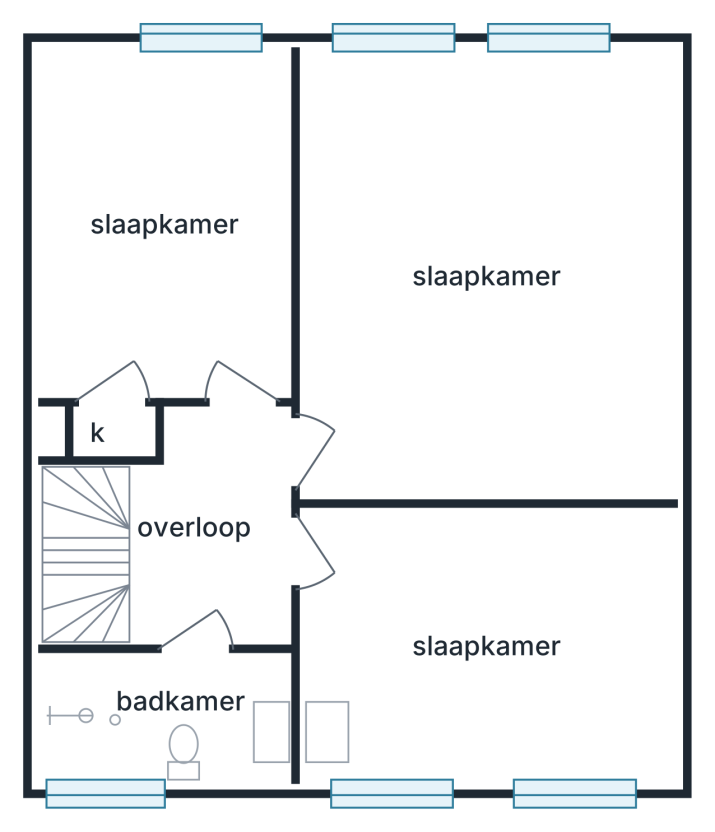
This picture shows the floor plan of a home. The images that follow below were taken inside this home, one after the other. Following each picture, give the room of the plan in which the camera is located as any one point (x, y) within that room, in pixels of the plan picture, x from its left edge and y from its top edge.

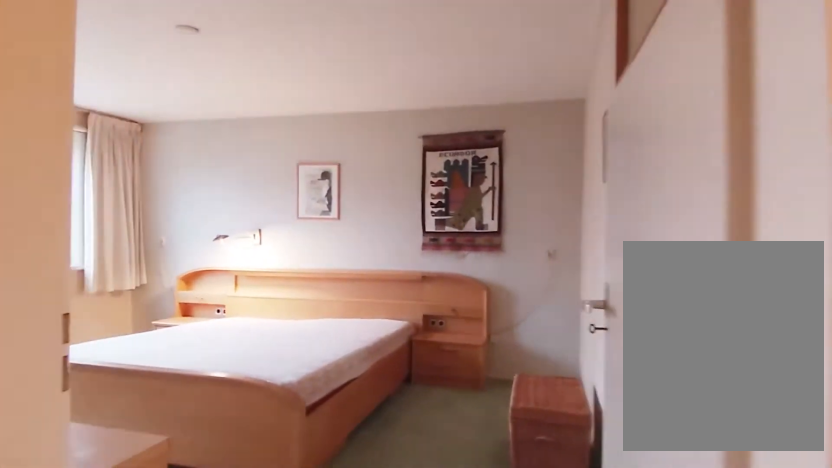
(489, 275)
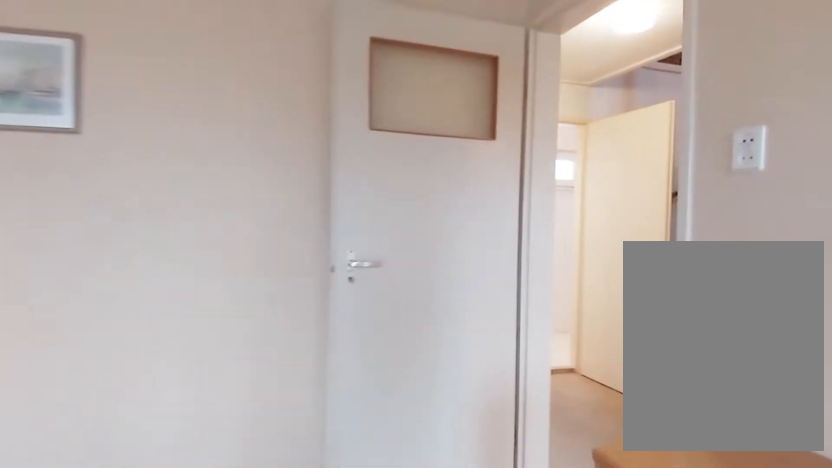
(489, 275)
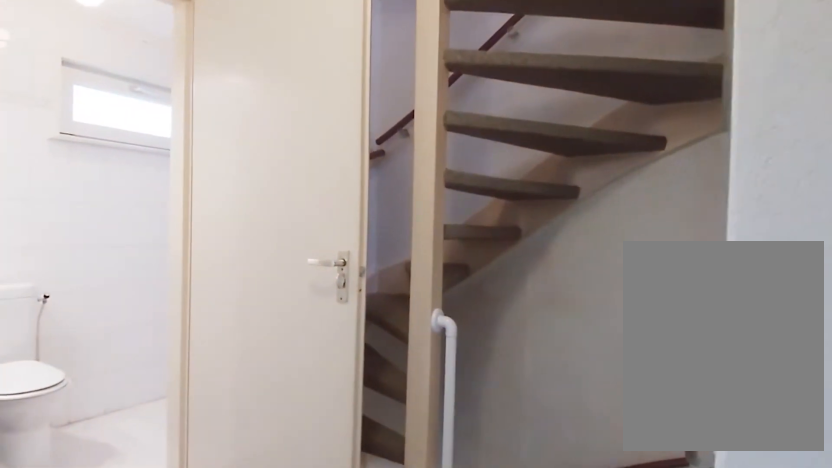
(213, 530)
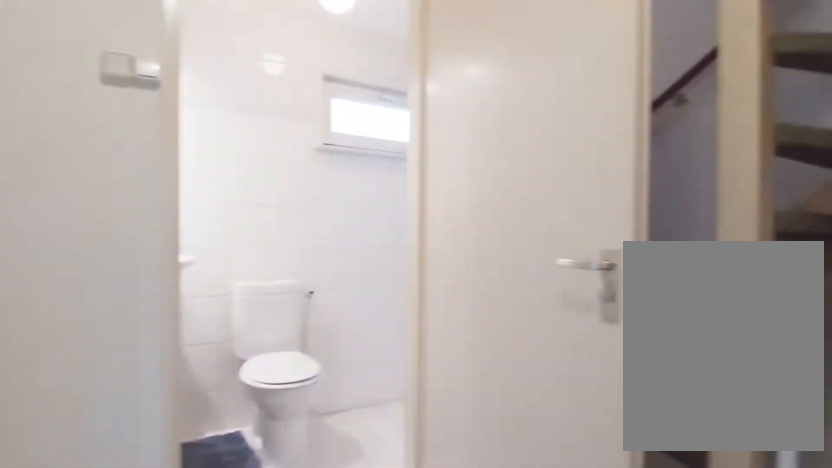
(213, 530)
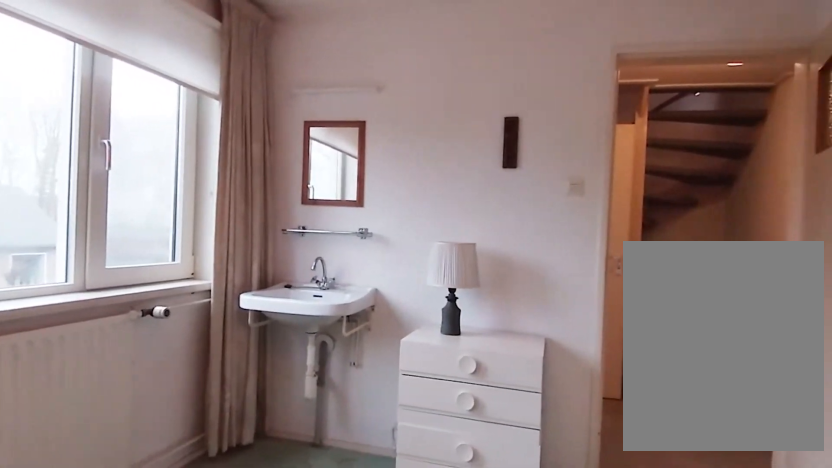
(489, 643)
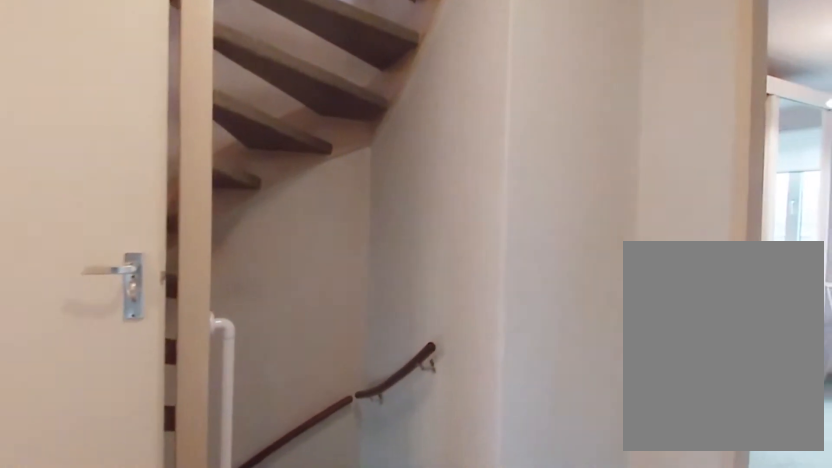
(213, 530)
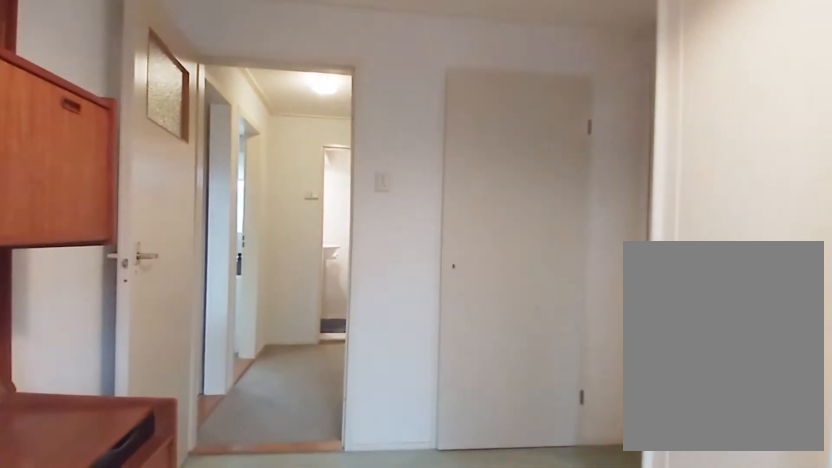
(168, 218)
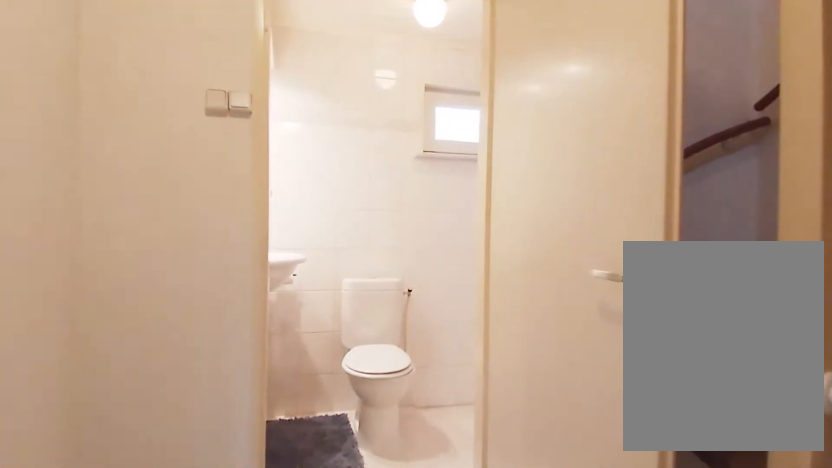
(213, 530)
